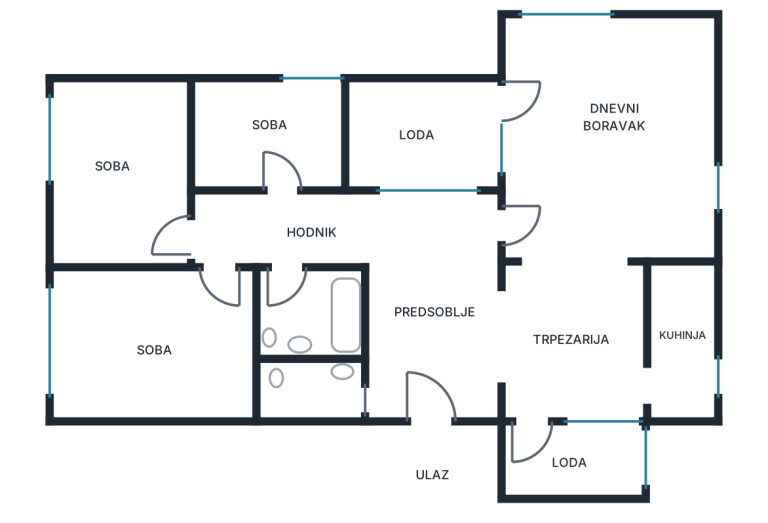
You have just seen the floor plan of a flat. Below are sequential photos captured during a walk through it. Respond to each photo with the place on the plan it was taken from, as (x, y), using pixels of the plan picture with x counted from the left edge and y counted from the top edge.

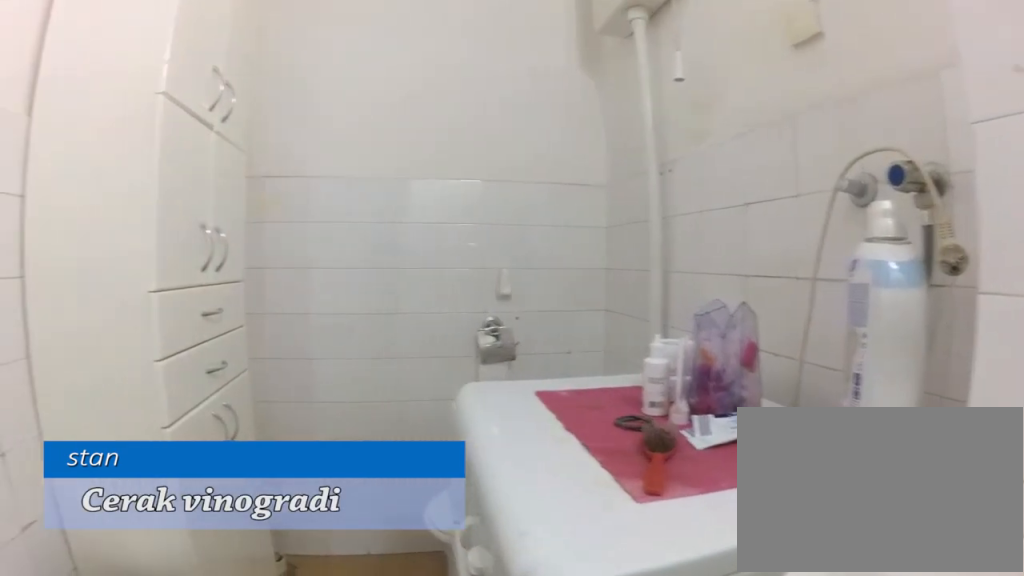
(351, 393)
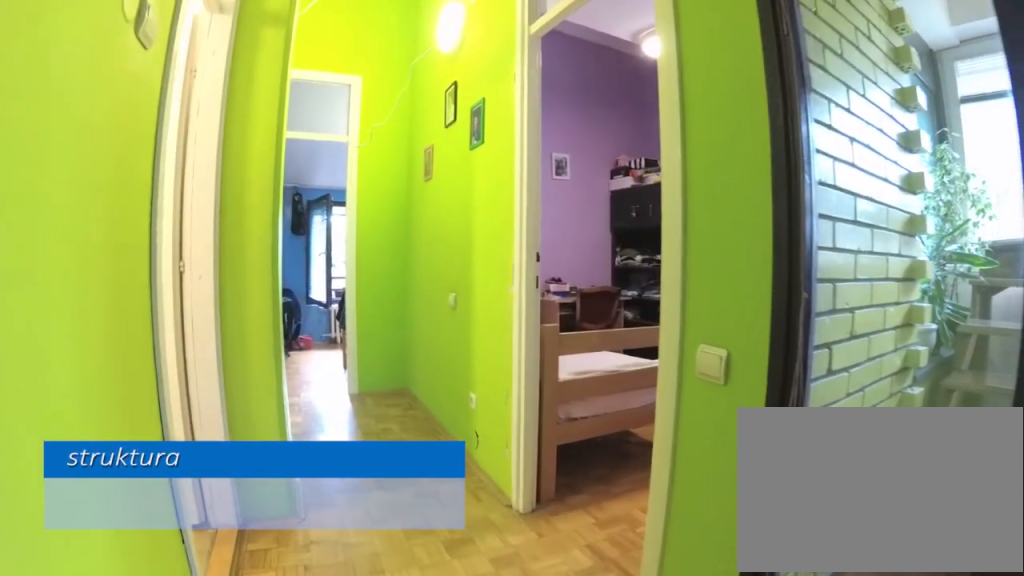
(401, 229)
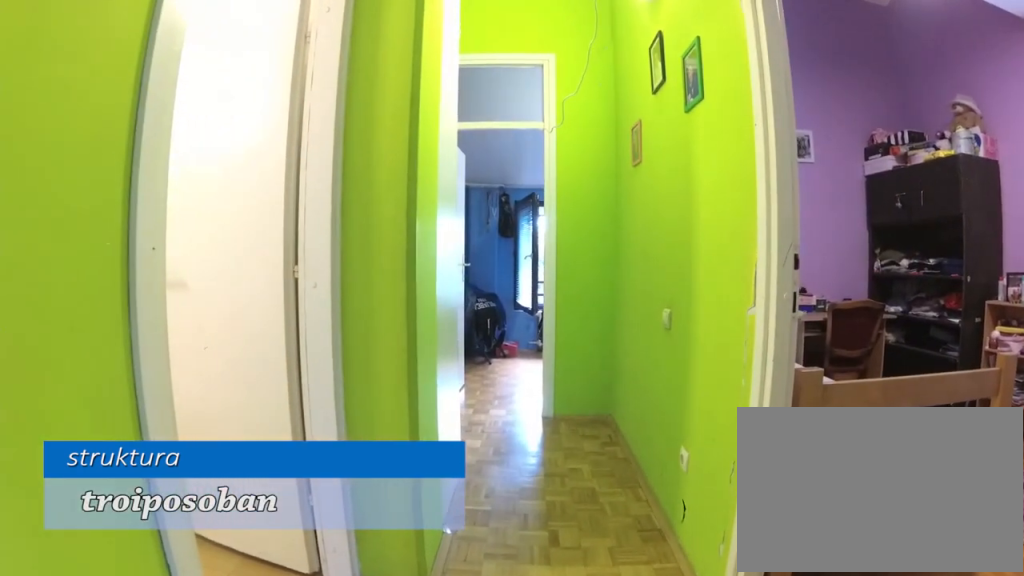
(356, 232)
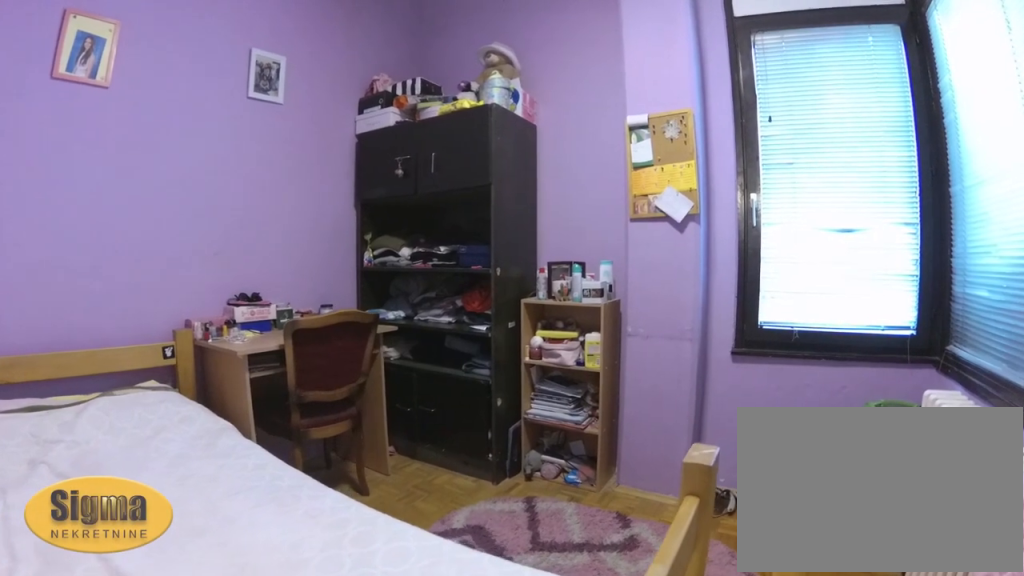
(288, 190)
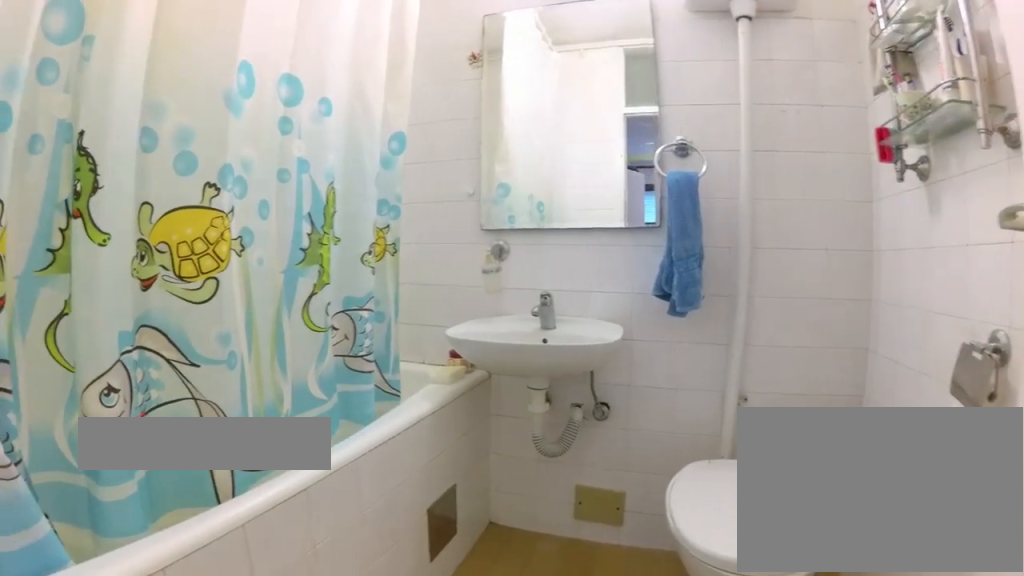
(293, 265)
